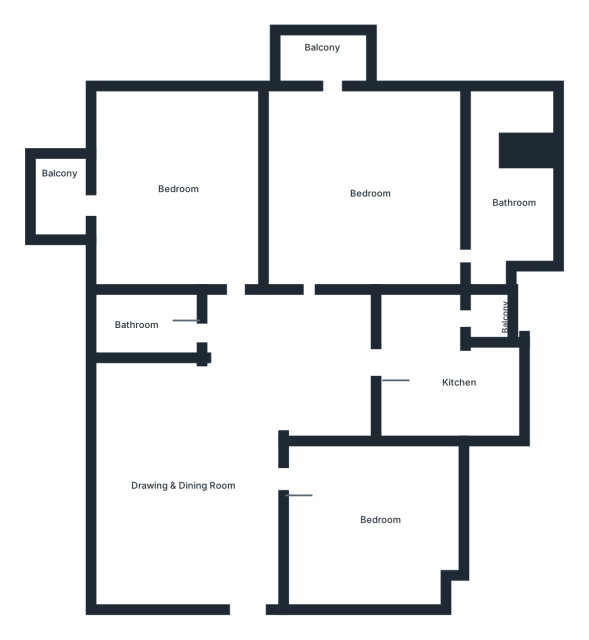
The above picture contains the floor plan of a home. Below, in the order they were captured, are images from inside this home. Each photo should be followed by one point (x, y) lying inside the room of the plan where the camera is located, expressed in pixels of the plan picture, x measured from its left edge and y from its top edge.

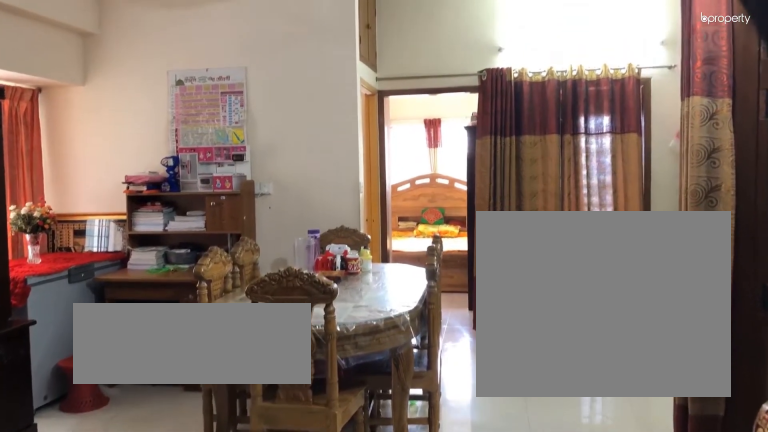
(191, 483)
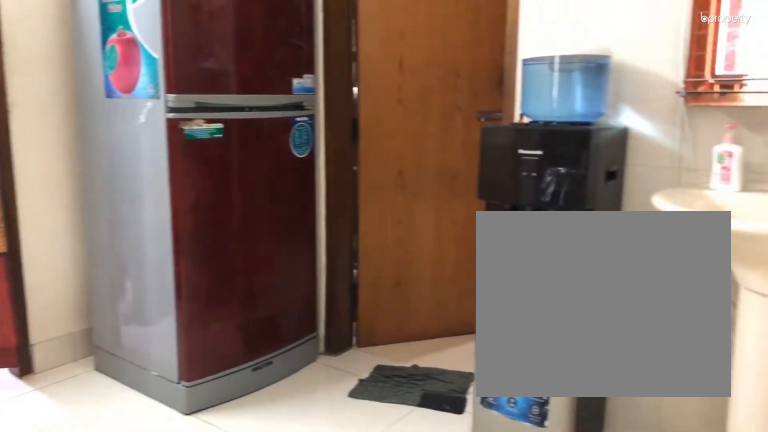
(293, 358)
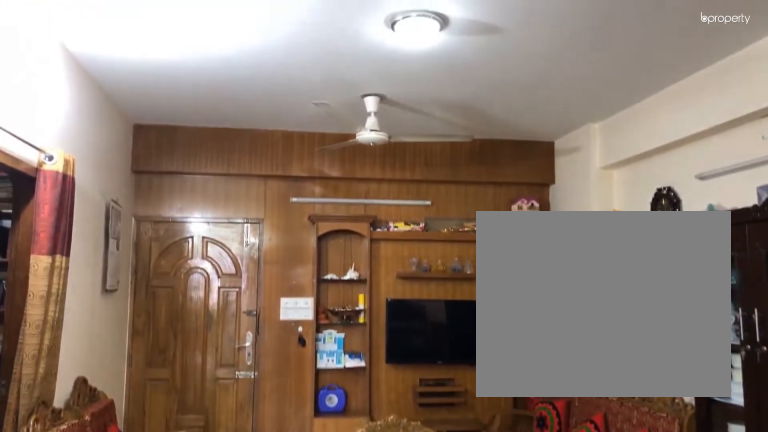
(181, 473)
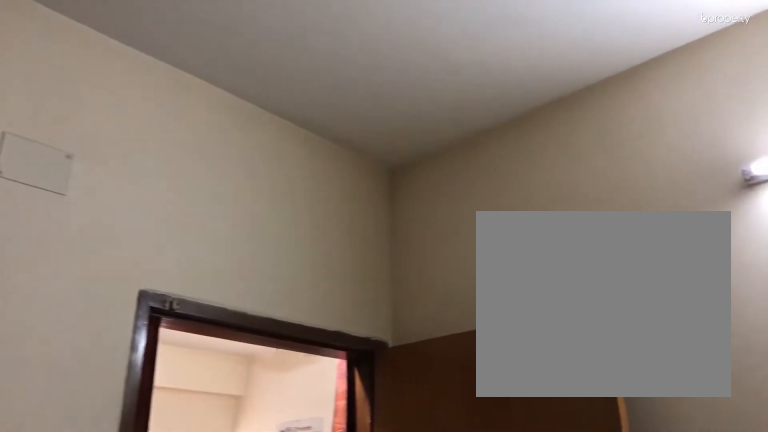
(371, 525)
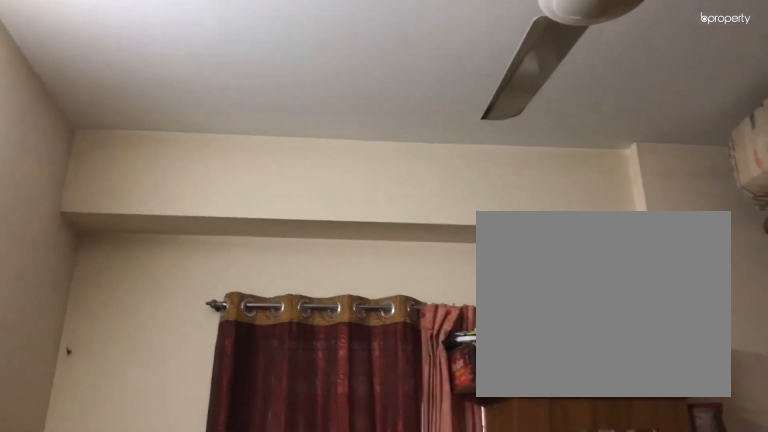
(371, 525)
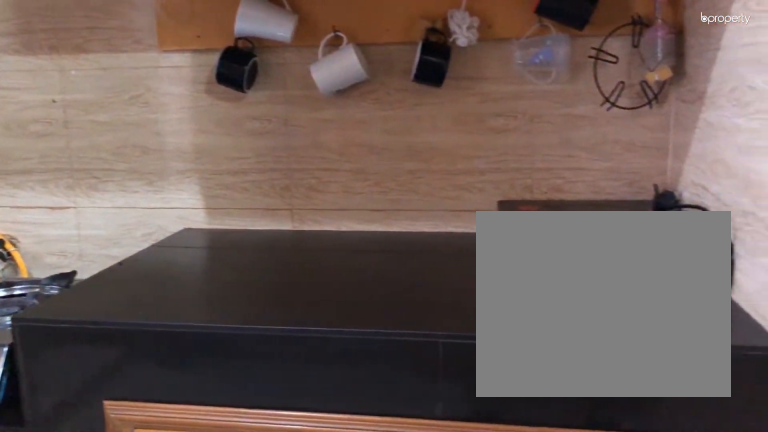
(423, 364)
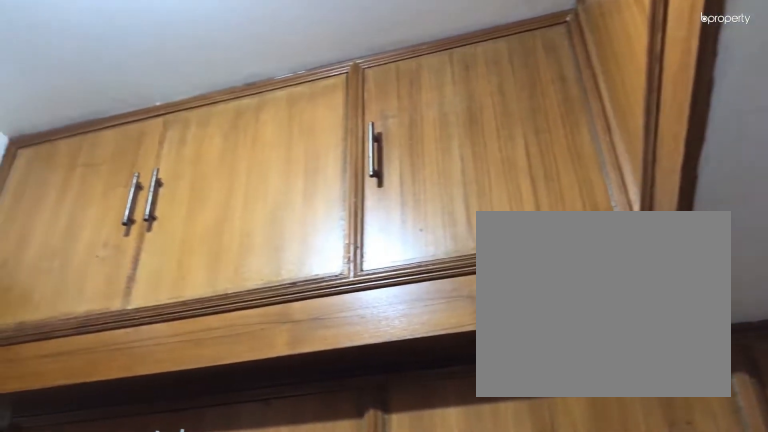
(423, 364)
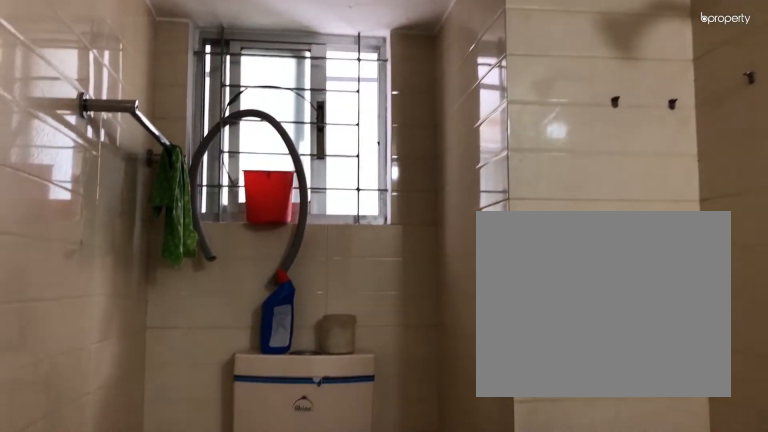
(149, 324)
